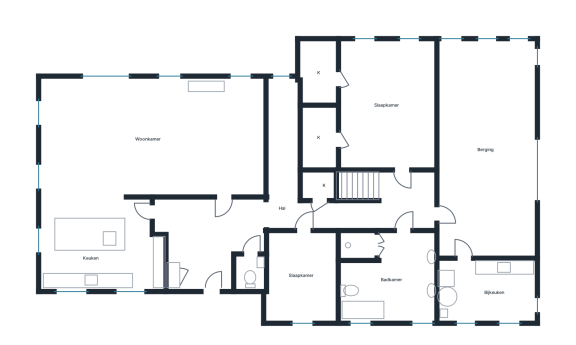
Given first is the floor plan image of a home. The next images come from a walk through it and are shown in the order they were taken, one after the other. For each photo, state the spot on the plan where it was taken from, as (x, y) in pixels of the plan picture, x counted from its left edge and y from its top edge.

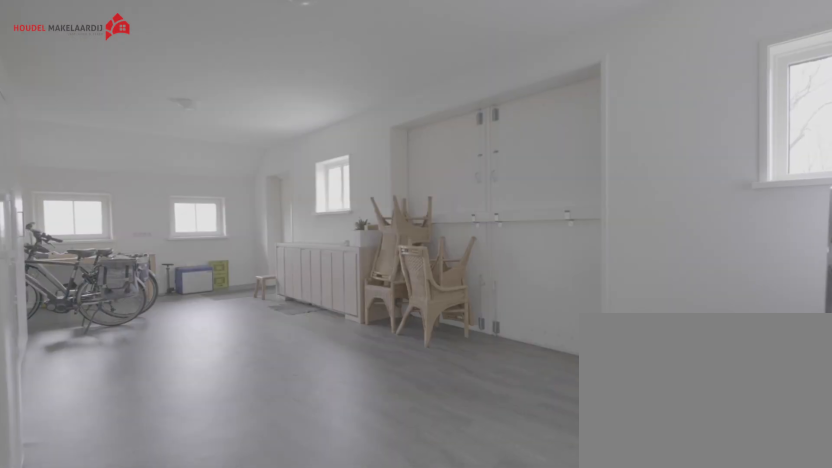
(441, 212)
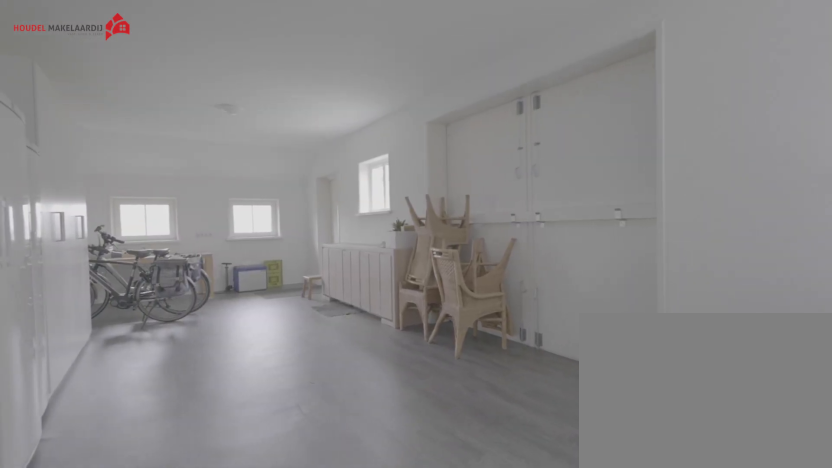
(445, 212)
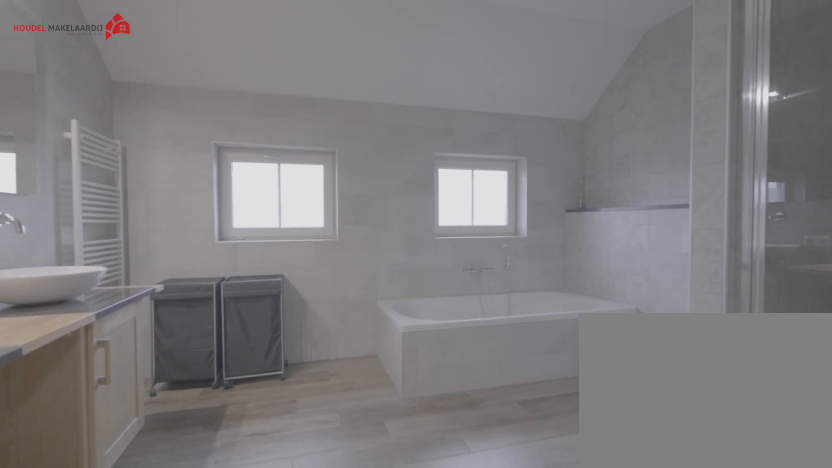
(408, 236)
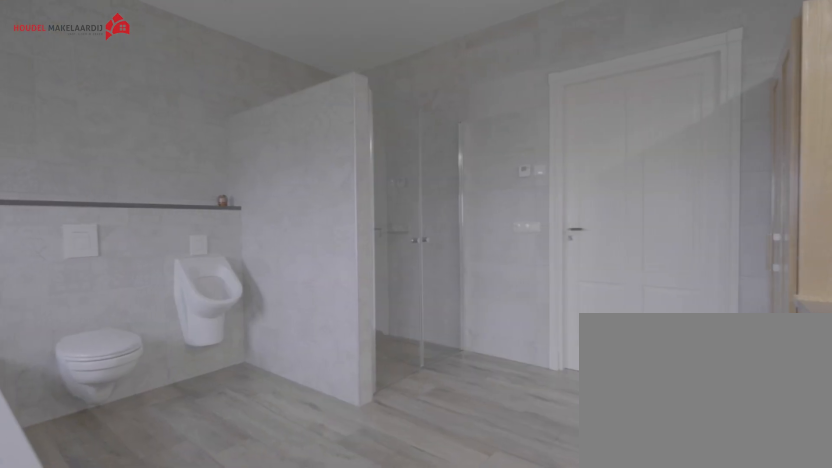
(412, 301)
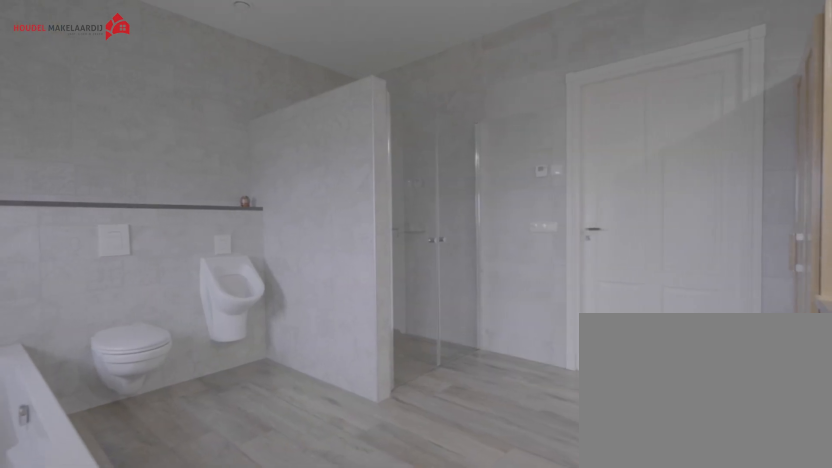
(412, 301)
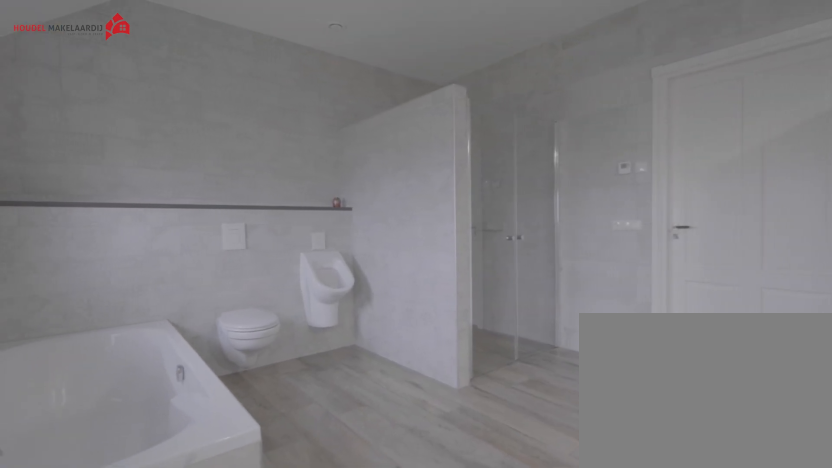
(413, 300)
